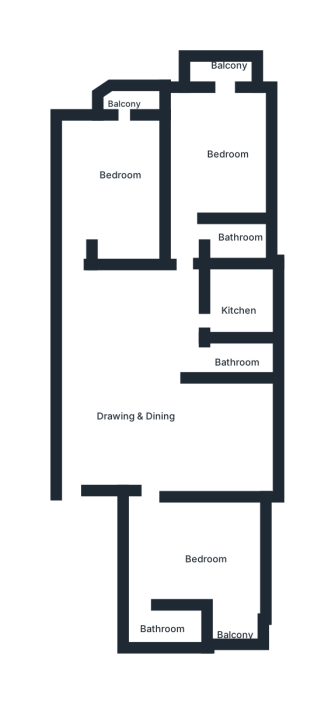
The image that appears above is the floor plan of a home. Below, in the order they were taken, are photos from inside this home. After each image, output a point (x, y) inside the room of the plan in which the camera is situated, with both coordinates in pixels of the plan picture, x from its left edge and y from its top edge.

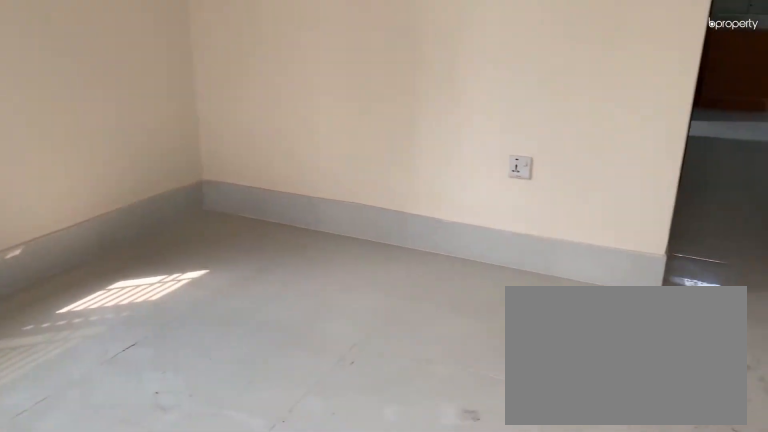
(226, 135)
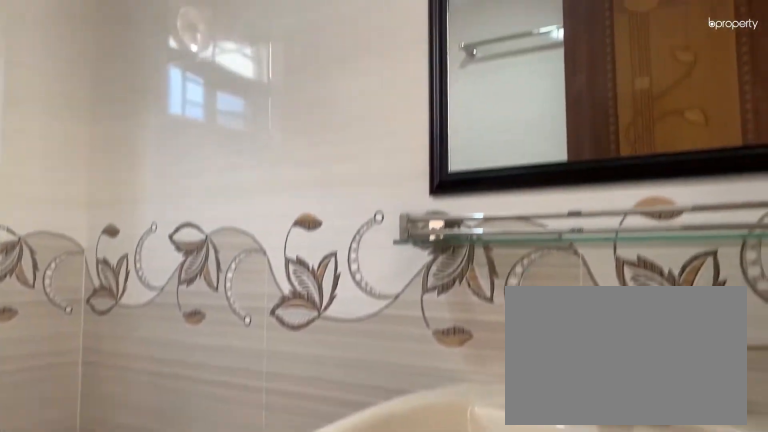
(227, 236)
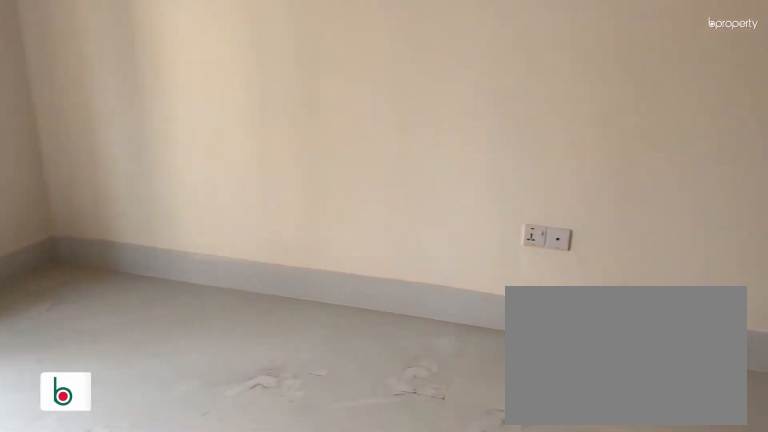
(110, 175)
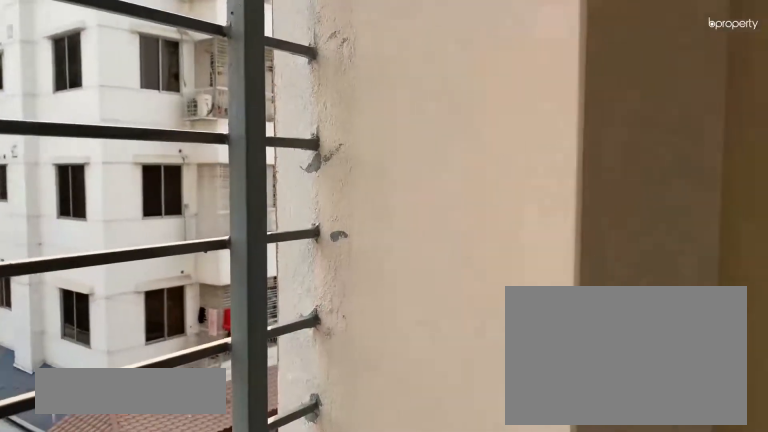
(118, 98)
